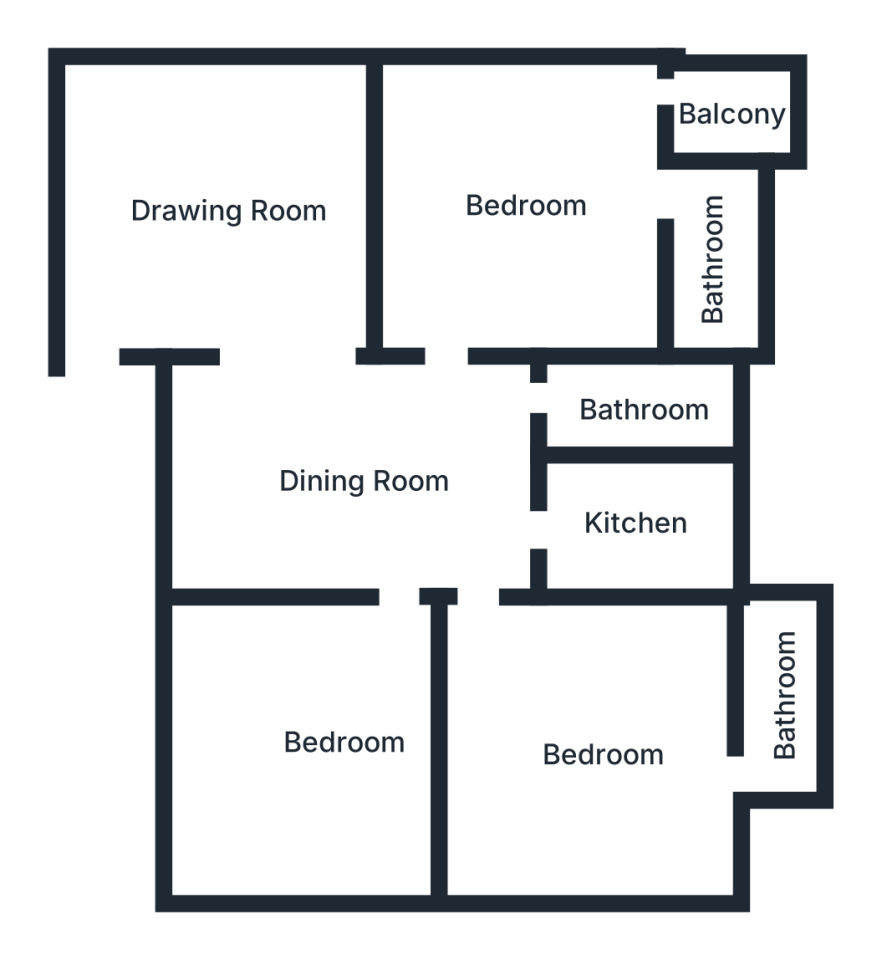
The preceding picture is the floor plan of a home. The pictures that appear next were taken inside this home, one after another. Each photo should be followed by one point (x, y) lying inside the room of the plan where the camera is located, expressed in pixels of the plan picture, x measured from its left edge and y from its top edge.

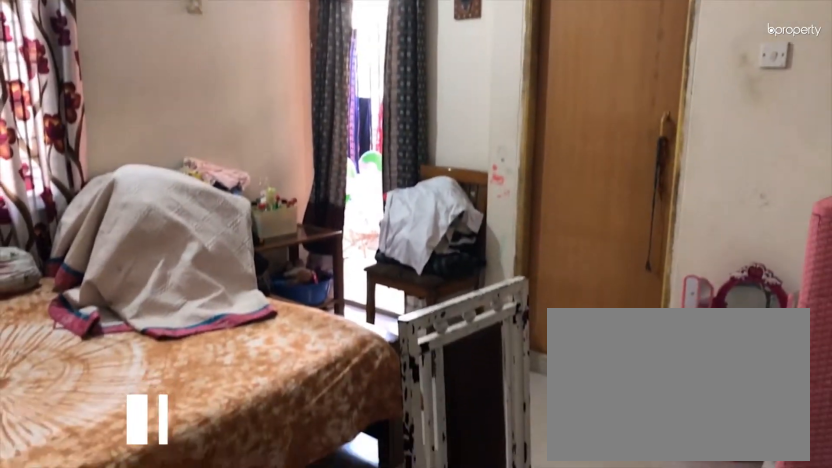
(526, 202)
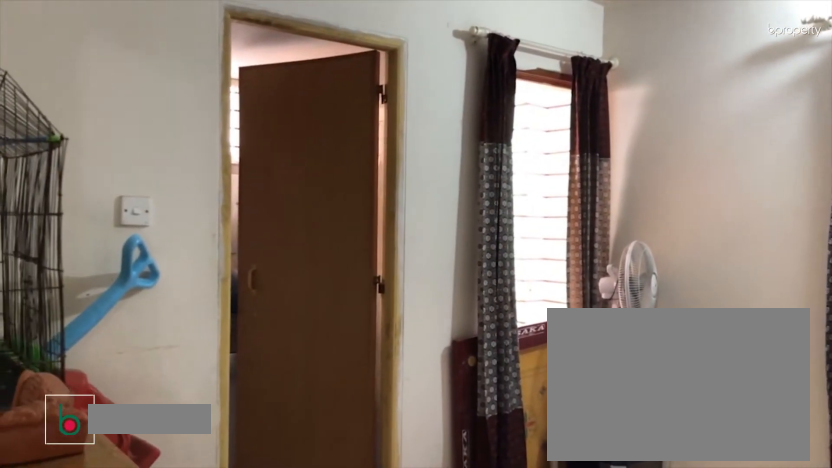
(605, 763)
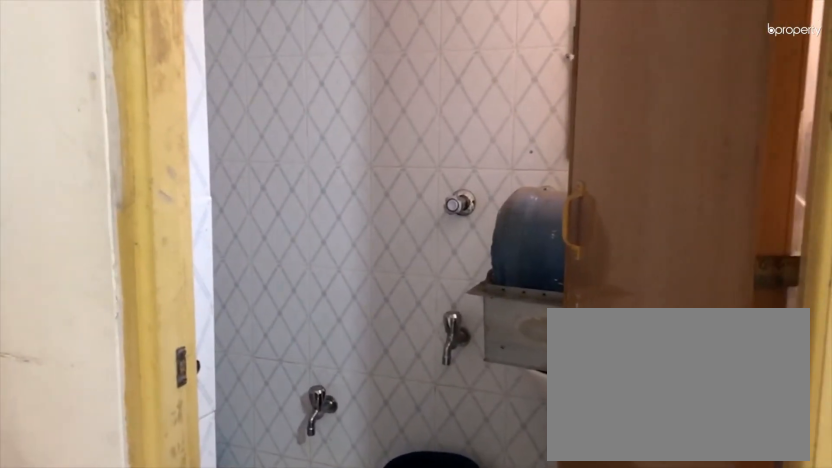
(783, 702)
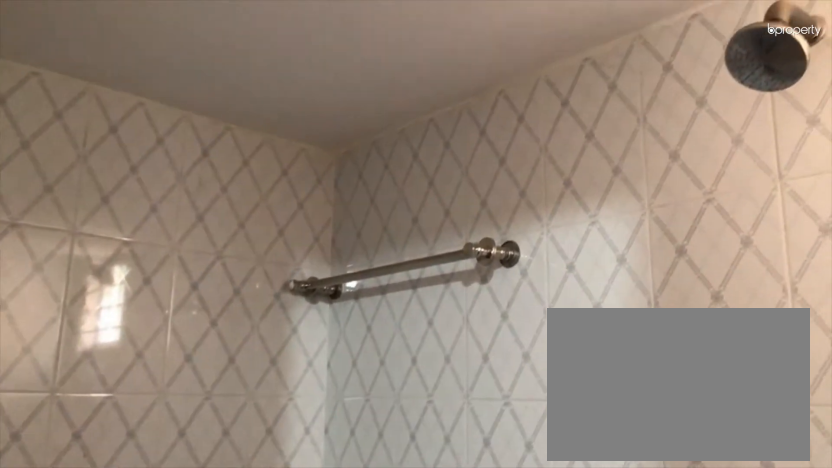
(783, 702)
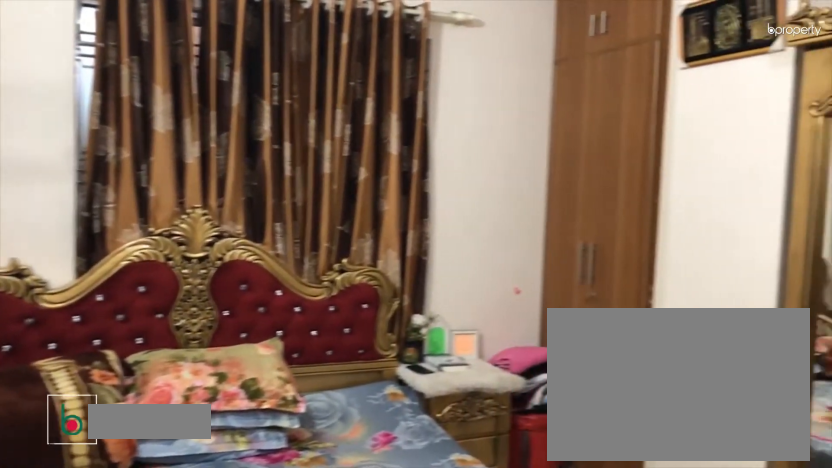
(341, 742)
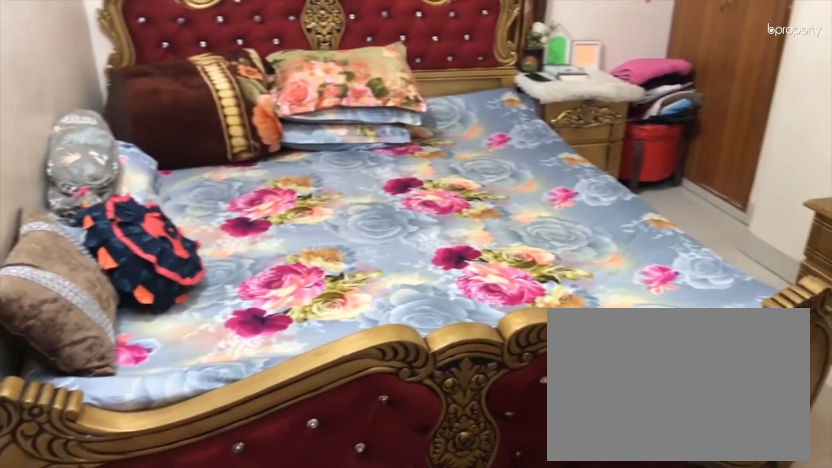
(342, 744)
